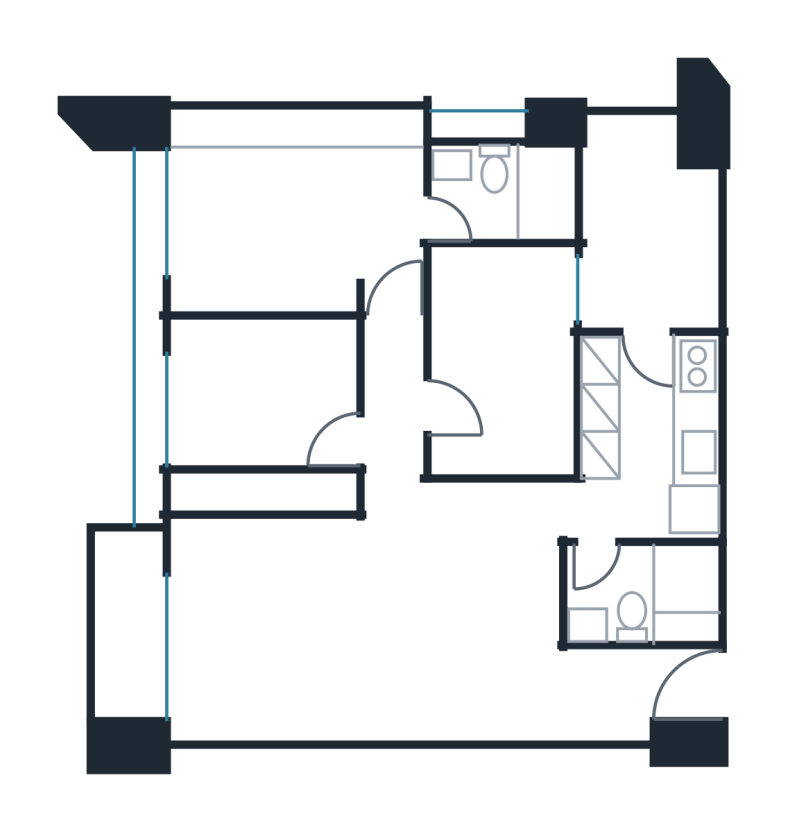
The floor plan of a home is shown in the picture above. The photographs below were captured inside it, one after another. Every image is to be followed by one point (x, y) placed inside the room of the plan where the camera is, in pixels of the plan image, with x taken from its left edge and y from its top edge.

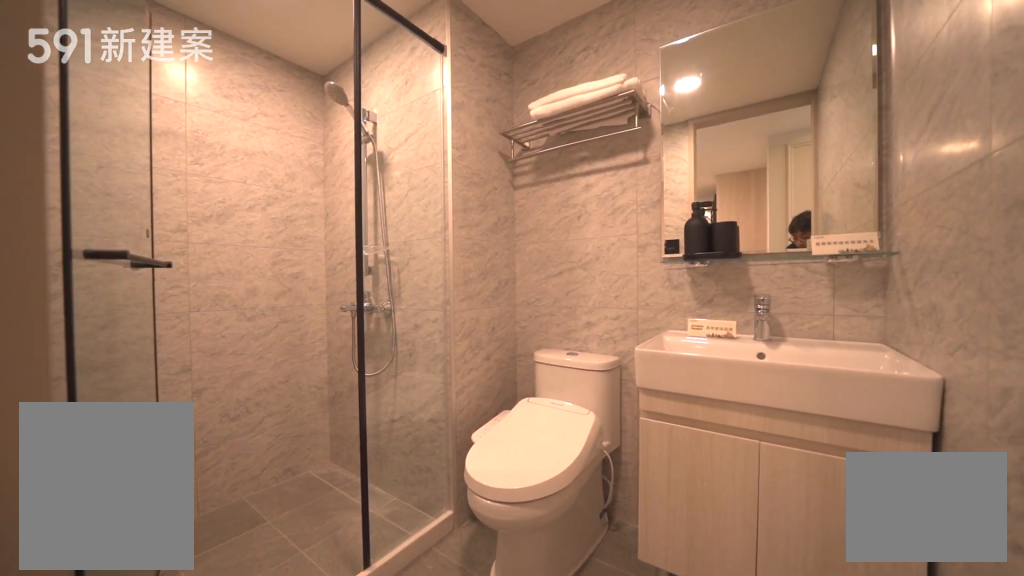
(641, 594)
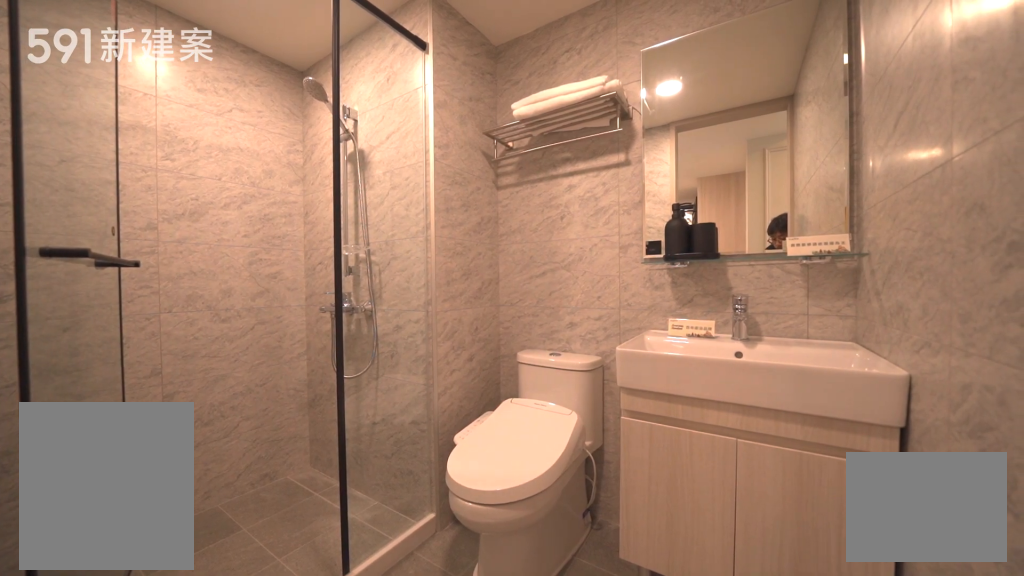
(641, 594)
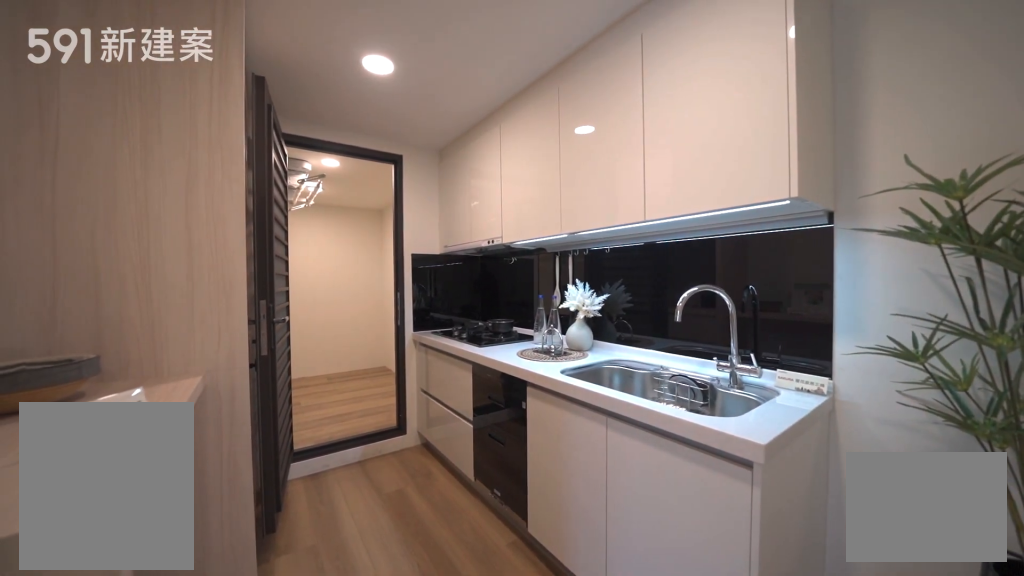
(646, 432)
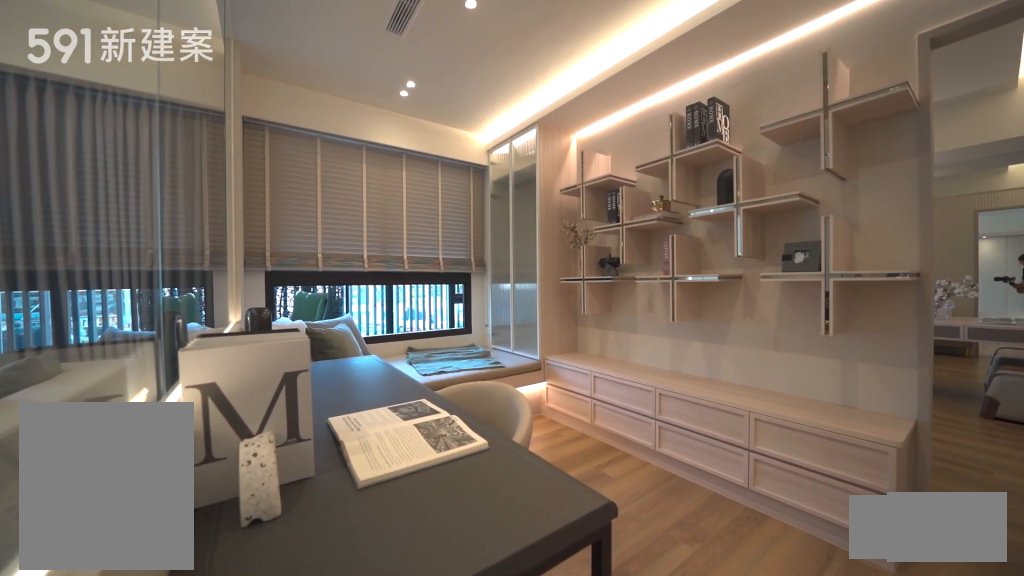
(262, 413)
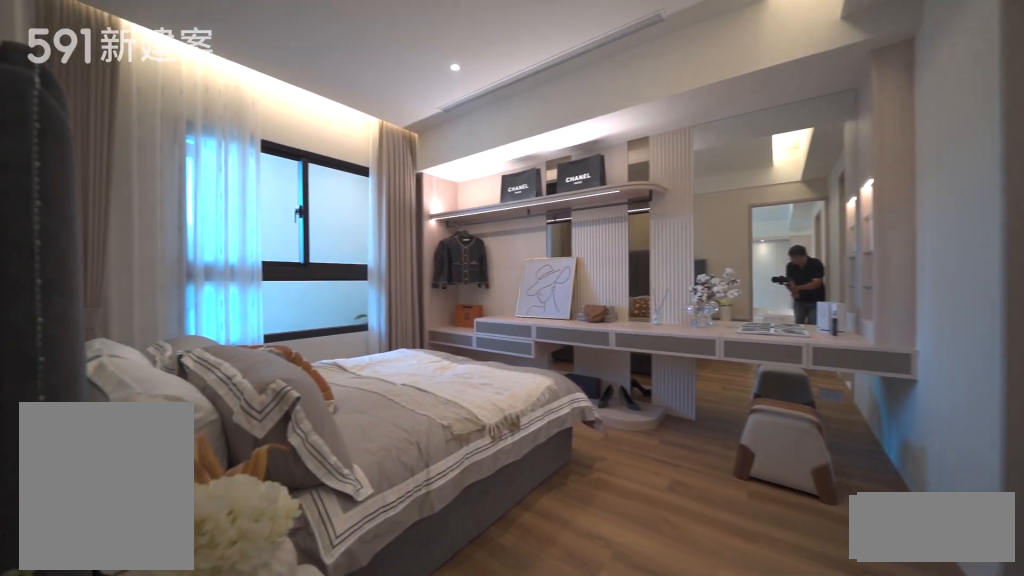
(297, 211)
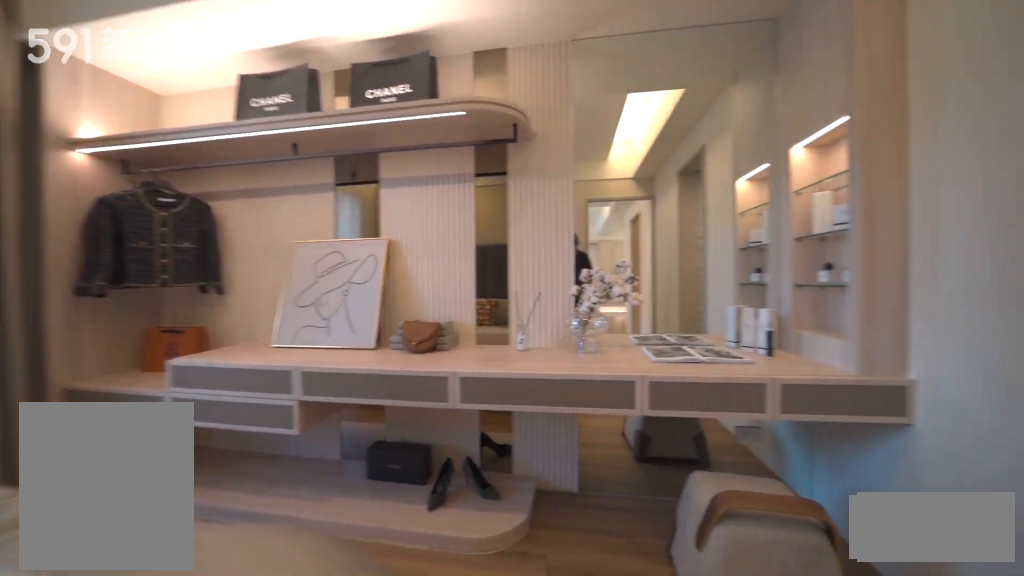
(297, 211)
